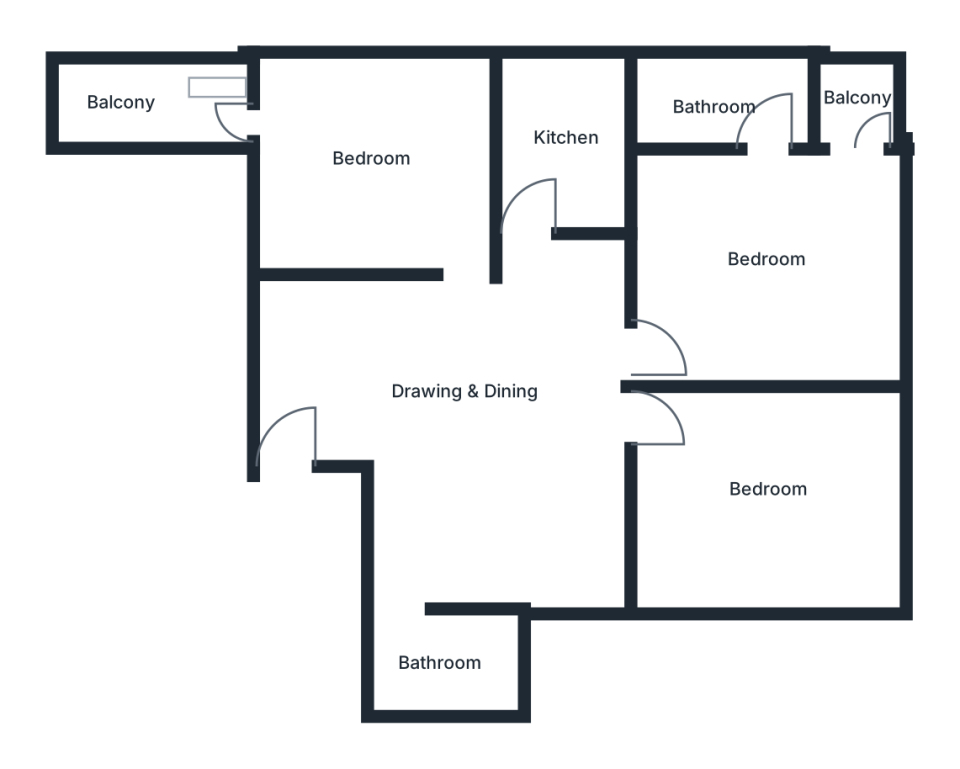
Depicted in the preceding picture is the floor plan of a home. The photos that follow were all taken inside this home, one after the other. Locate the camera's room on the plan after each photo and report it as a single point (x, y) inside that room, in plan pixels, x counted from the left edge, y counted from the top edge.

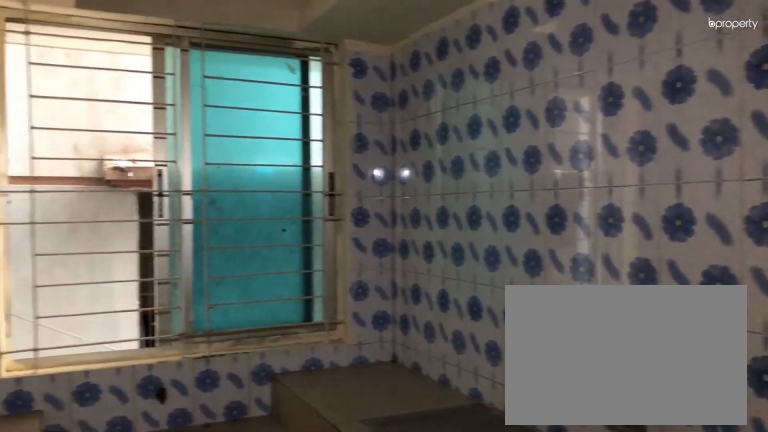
(567, 131)
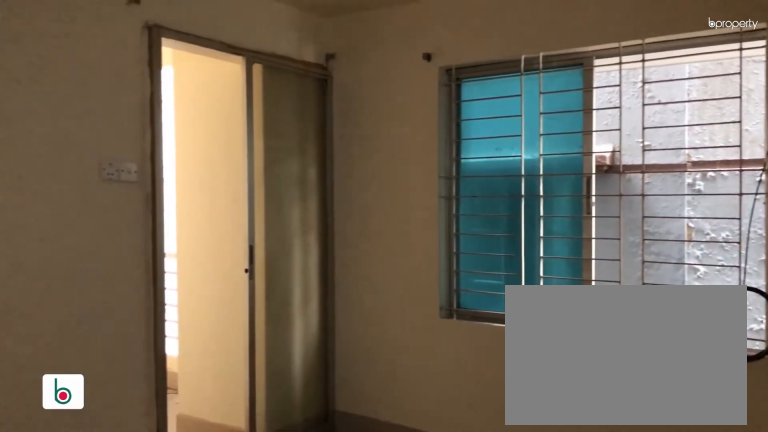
(369, 157)
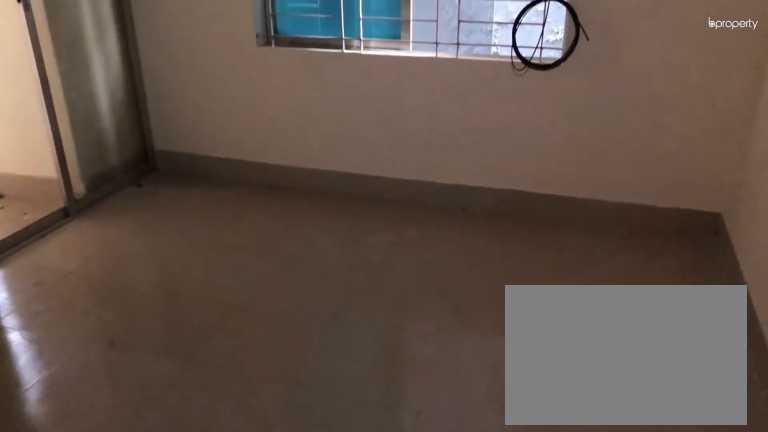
(369, 157)
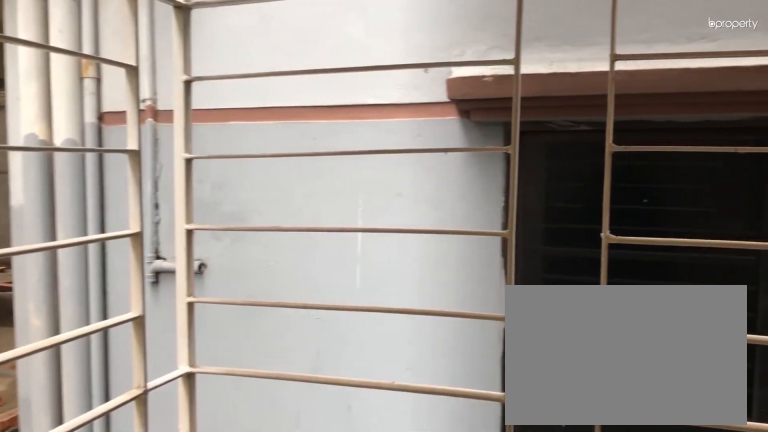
(123, 105)
